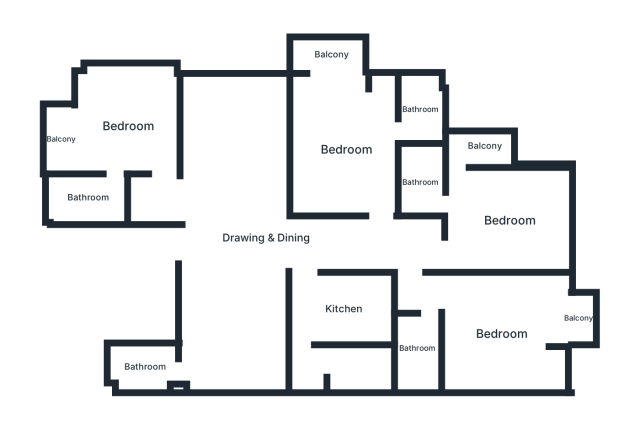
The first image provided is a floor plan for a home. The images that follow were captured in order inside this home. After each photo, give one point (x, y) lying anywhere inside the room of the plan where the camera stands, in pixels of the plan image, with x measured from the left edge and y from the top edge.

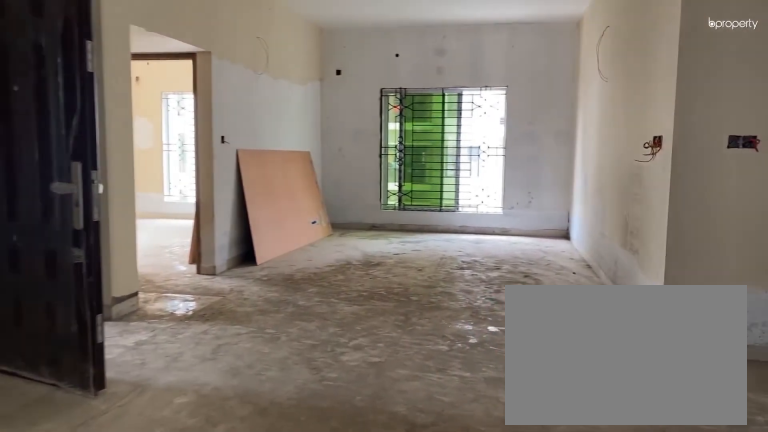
(266, 237)
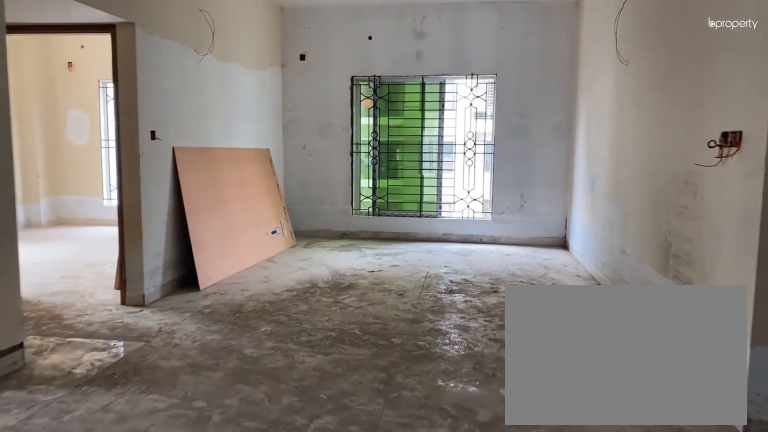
(266, 237)
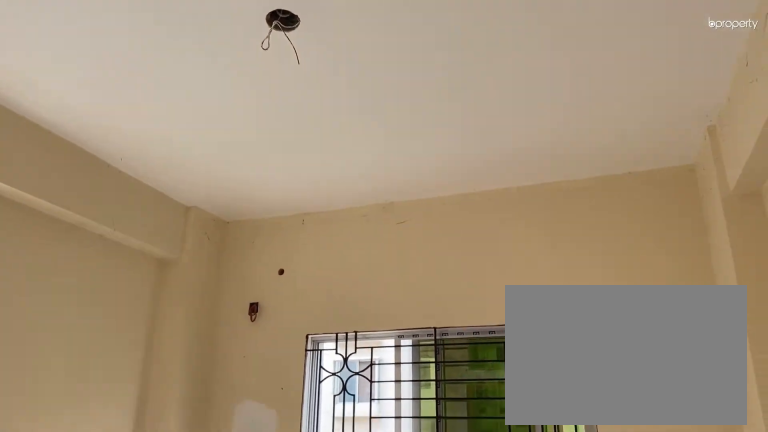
(129, 126)
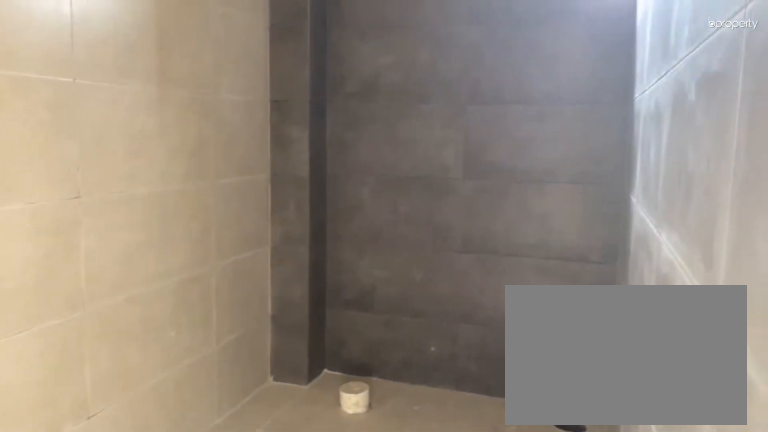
(88, 197)
